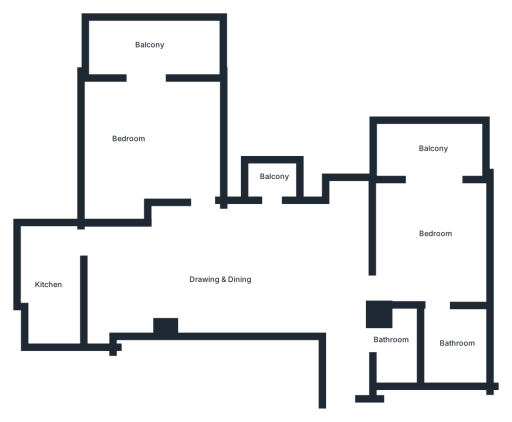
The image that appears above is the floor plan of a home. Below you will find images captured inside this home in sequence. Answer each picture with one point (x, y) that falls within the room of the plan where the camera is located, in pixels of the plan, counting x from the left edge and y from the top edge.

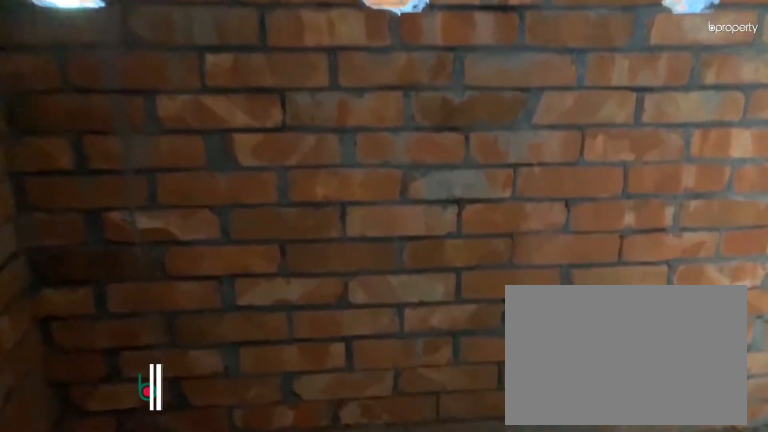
(397, 343)
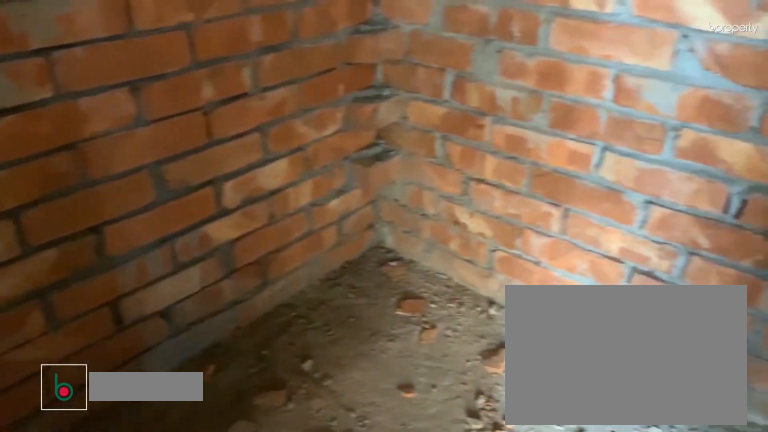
(397, 343)
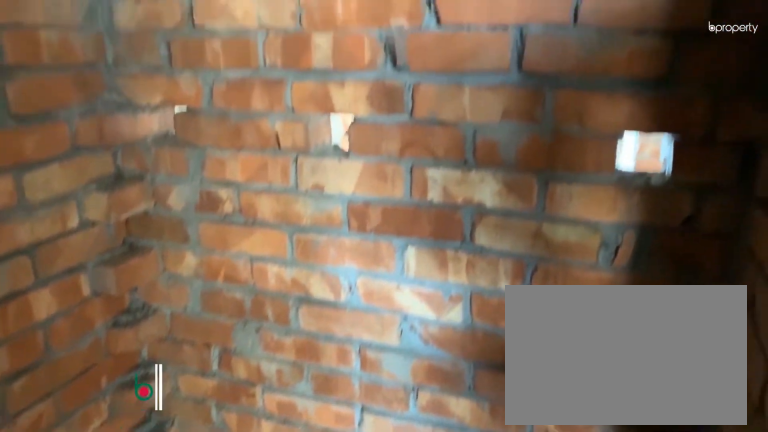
(397, 343)
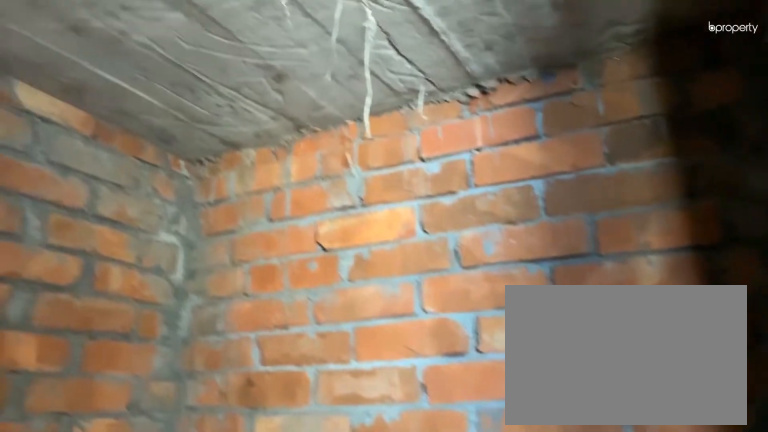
(397, 343)
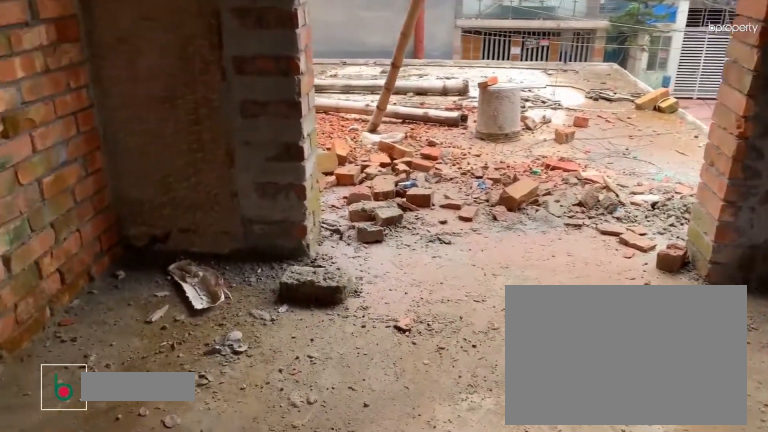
(438, 229)
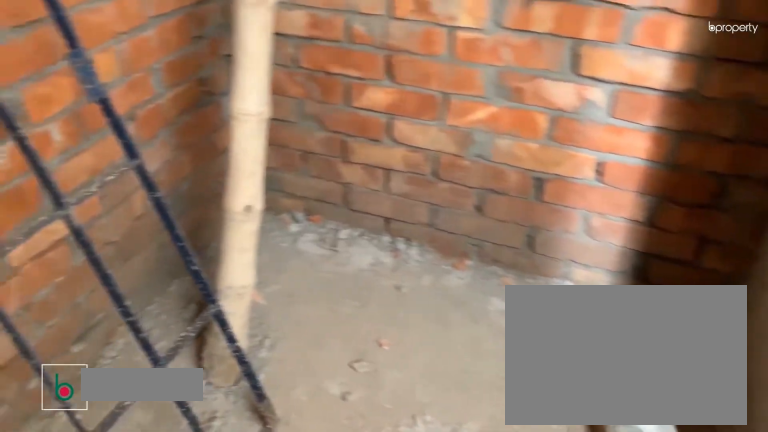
(49, 287)
